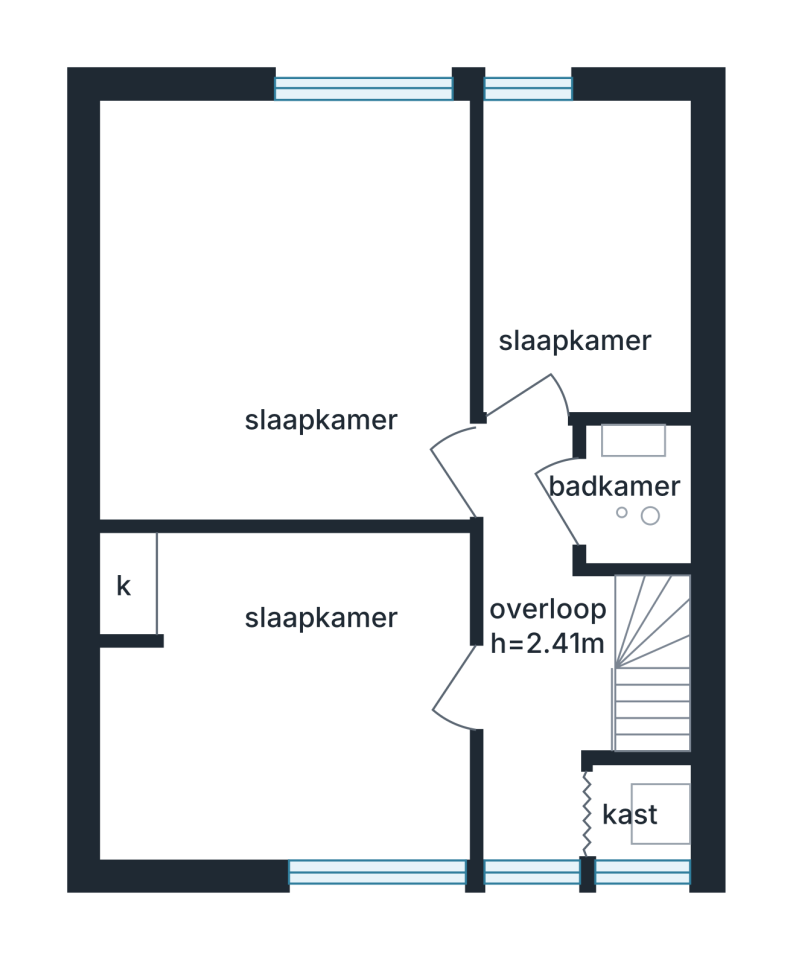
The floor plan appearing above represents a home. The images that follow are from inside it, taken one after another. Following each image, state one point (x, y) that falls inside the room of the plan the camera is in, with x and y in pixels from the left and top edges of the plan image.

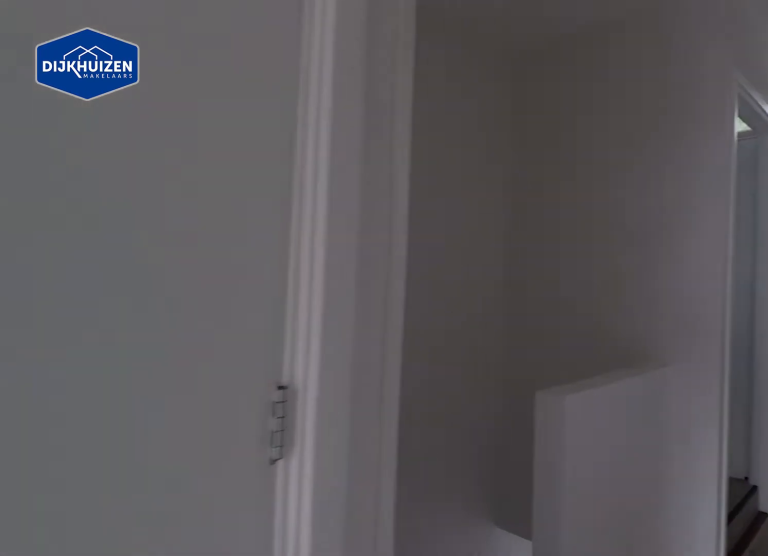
(537, 645)
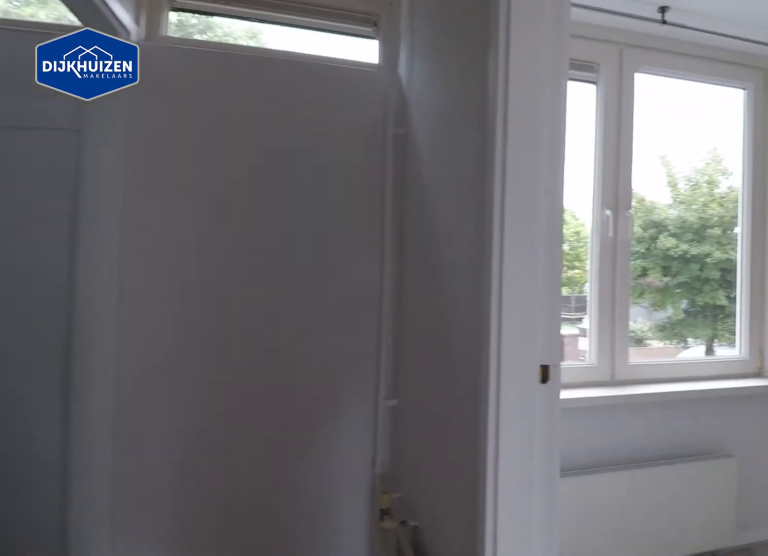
(537, 645)
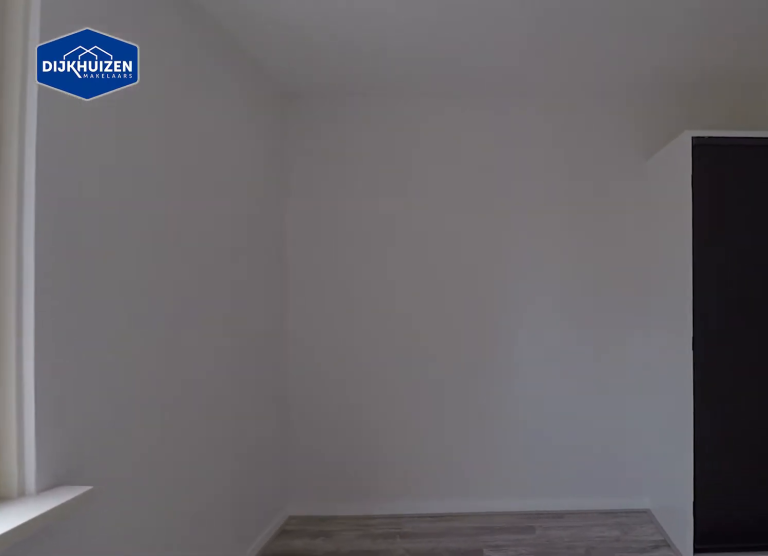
(338, 544)
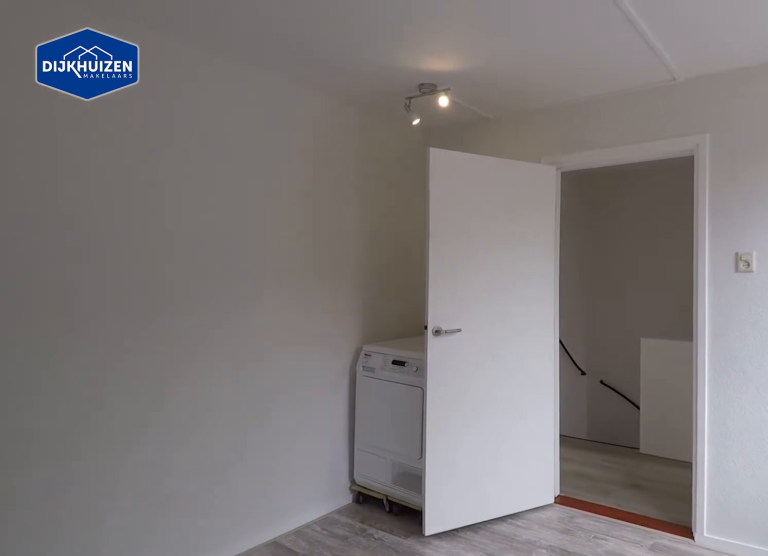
(338, 544)
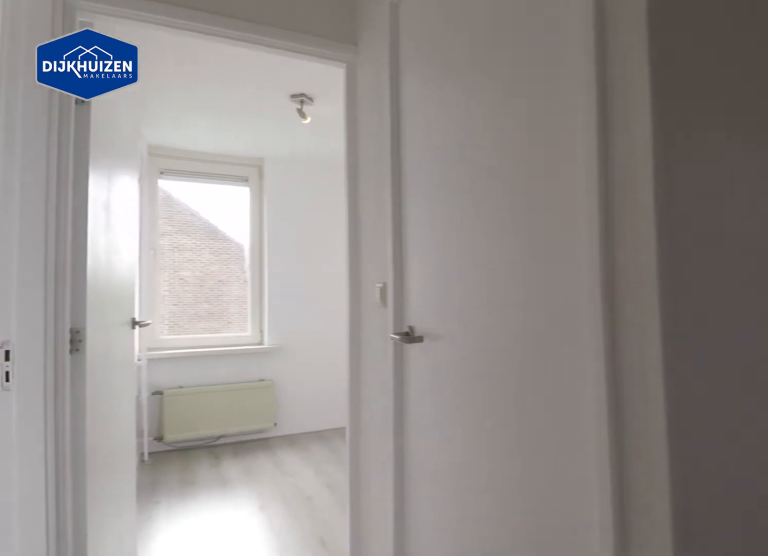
(536, 645)
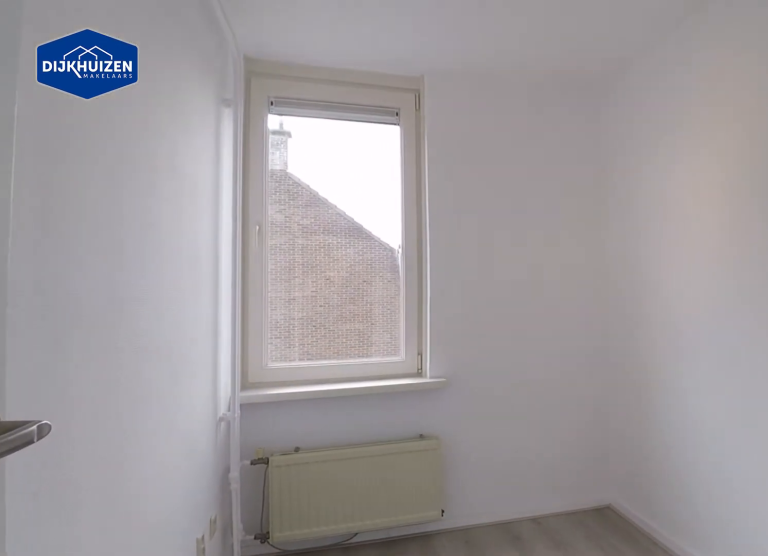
(584, 257)
